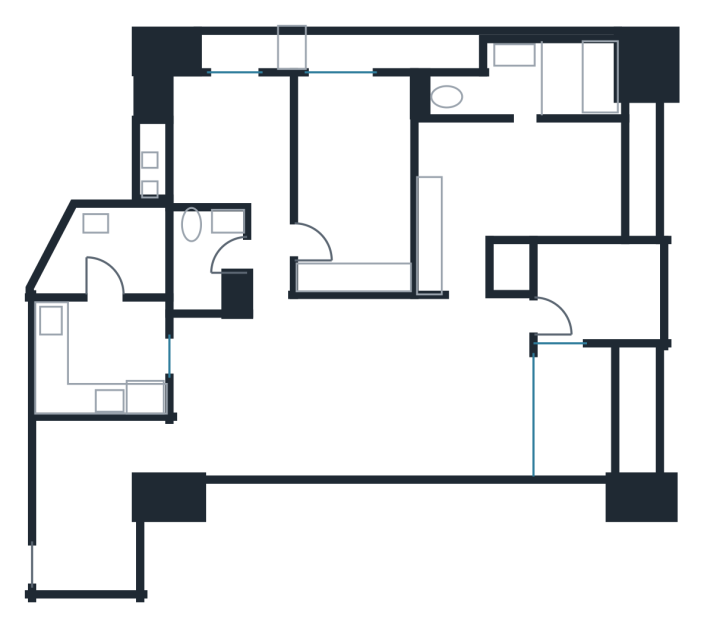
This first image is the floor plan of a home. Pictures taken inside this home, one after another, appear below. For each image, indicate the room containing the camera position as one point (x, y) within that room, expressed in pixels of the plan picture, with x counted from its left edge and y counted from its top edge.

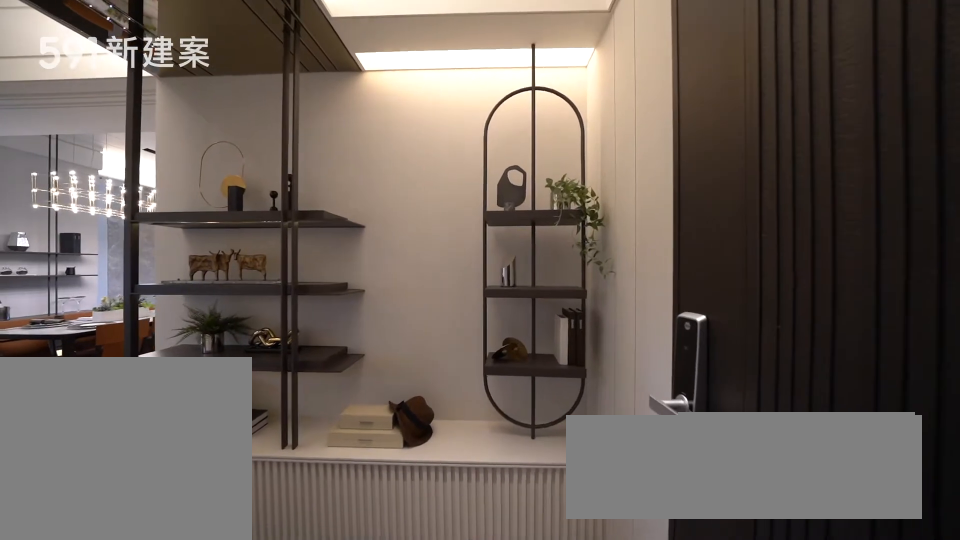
(84, 528)
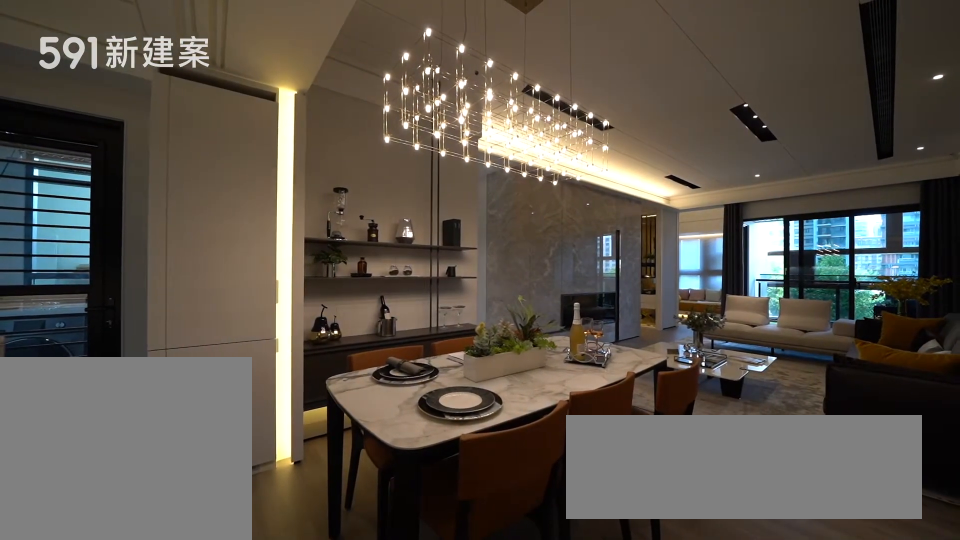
(247, 393)
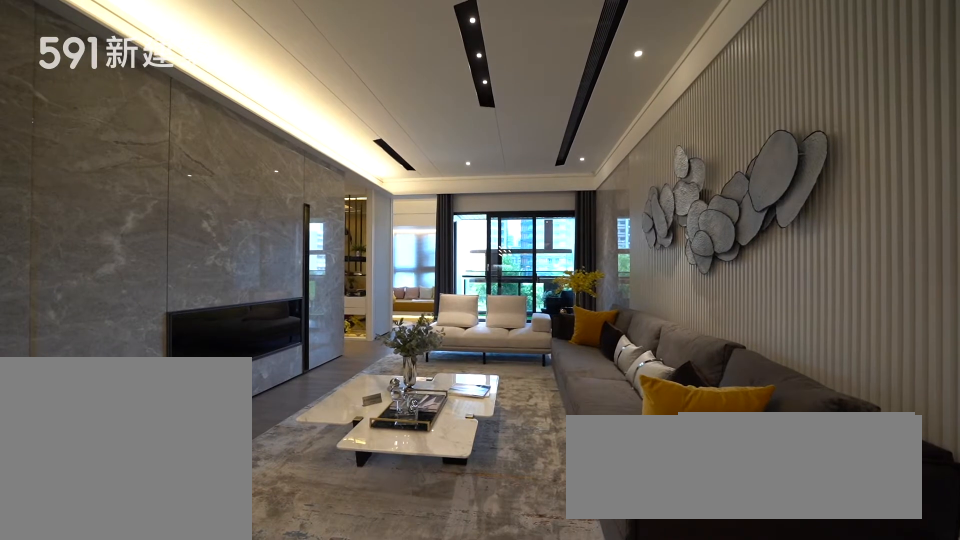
(420, 387)
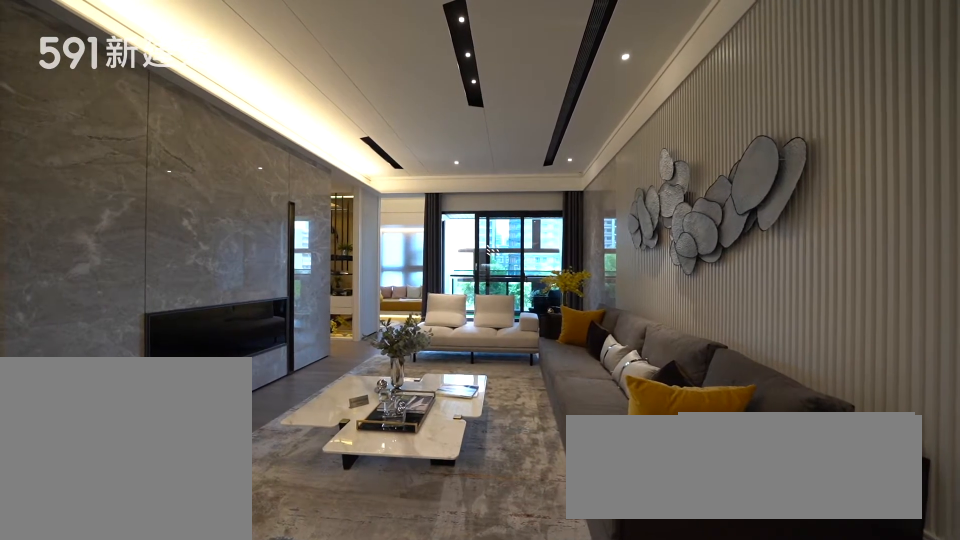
(420, 387)
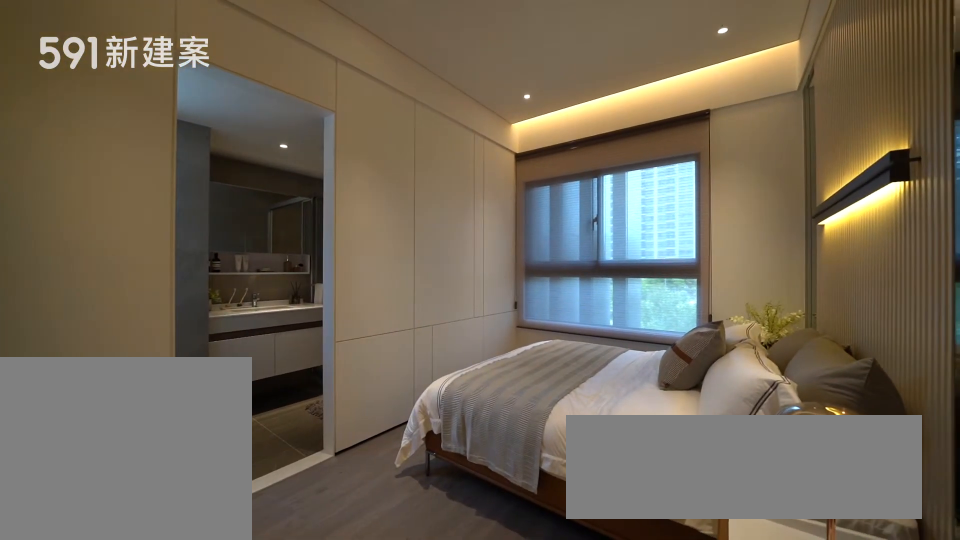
(514, 188)
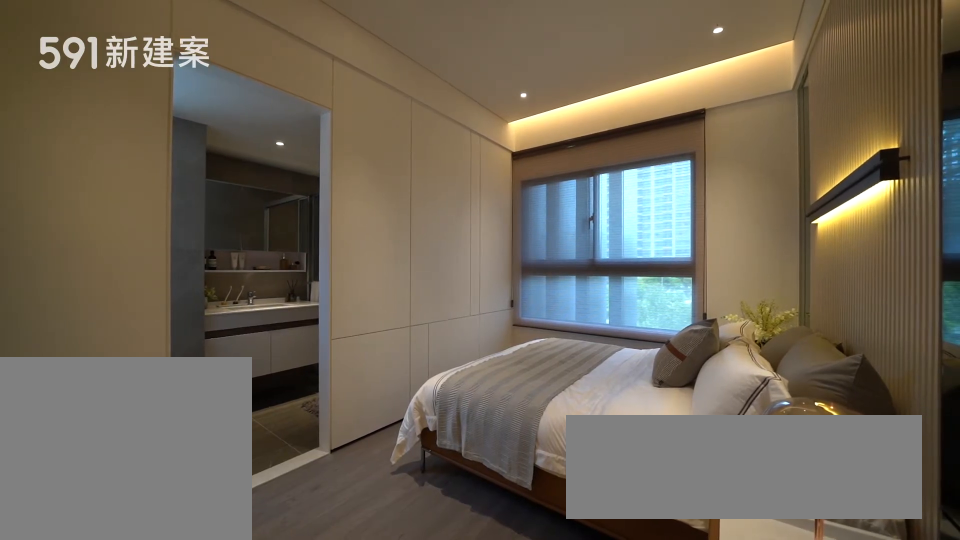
(514, 188)
